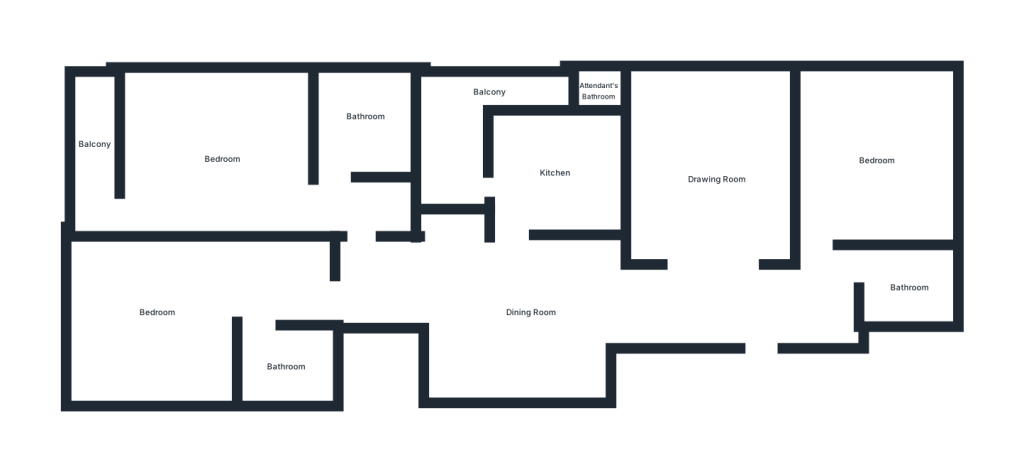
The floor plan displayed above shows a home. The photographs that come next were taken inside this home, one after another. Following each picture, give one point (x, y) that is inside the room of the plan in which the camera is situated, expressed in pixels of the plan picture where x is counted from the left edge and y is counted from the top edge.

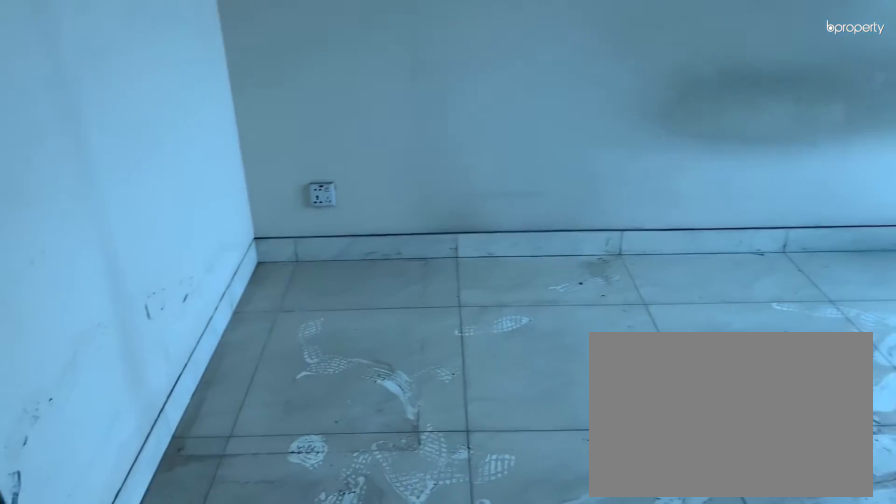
(154, 332)
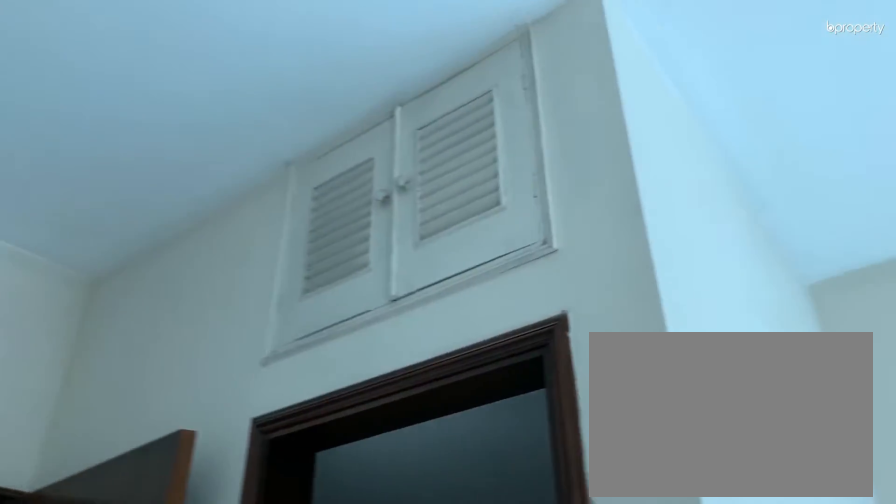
(154, 332)
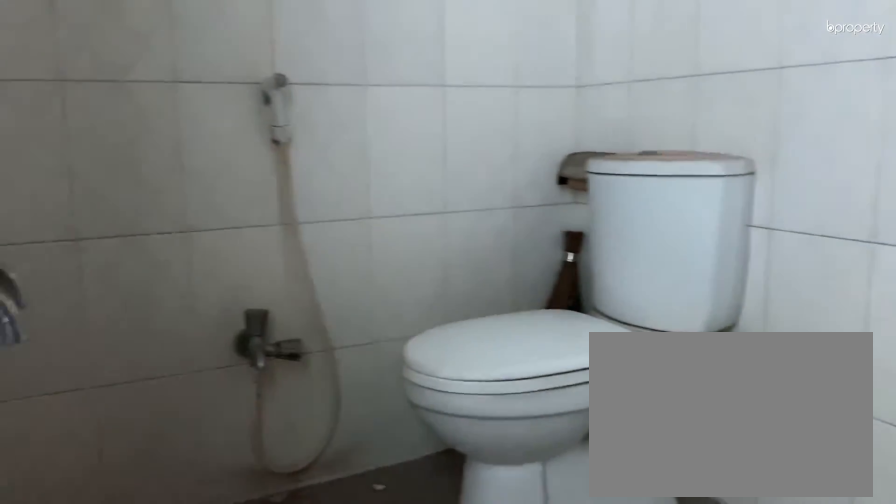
(287, 364)
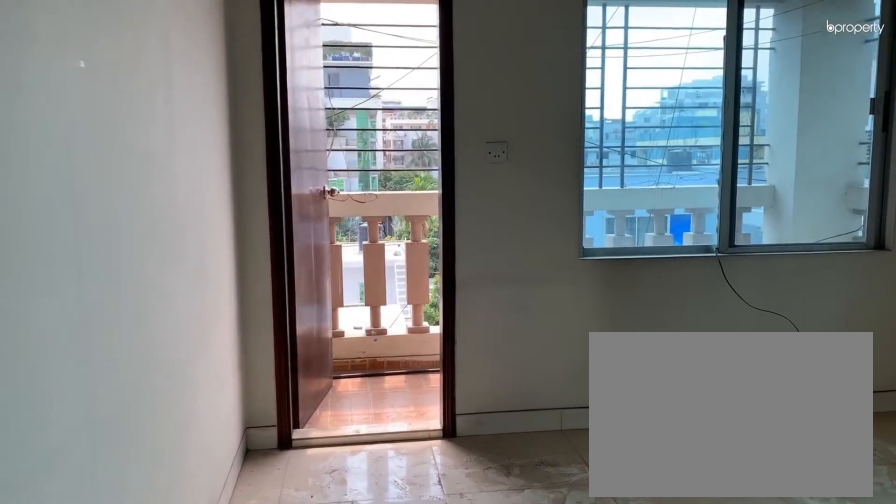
(225, 162)
